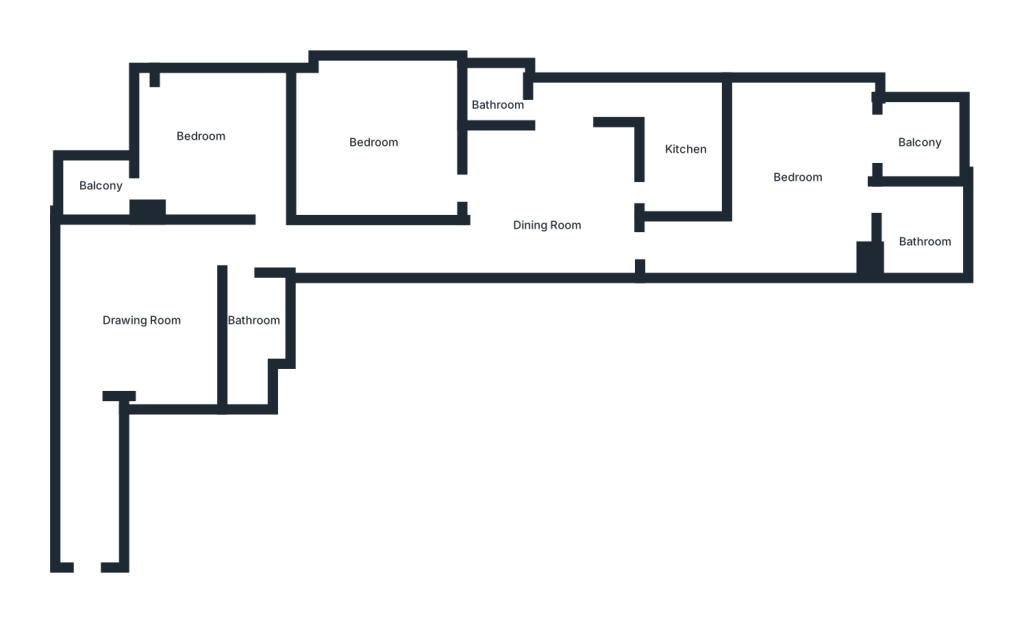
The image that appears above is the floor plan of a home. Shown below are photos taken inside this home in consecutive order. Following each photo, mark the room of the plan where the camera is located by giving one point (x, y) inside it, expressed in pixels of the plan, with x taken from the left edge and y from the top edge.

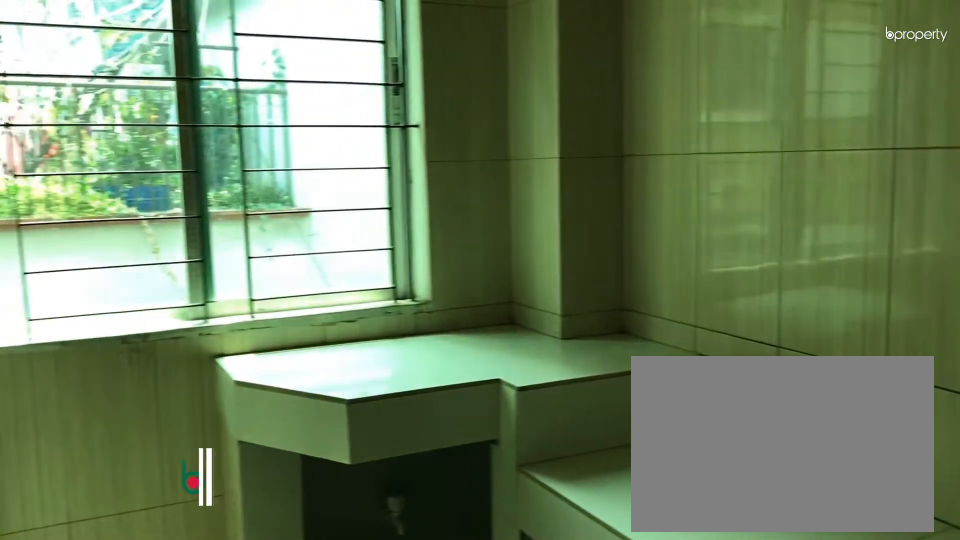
(684, 148)
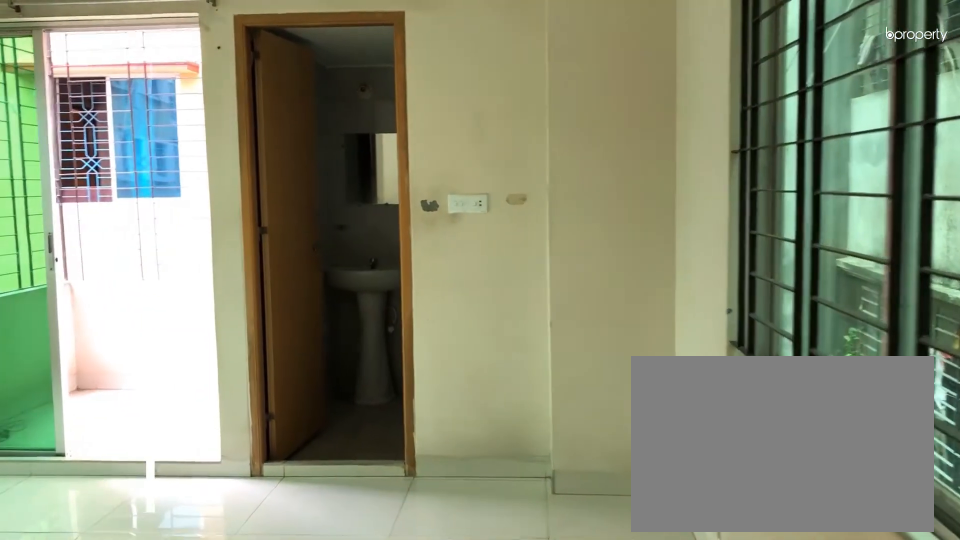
(815, 176)
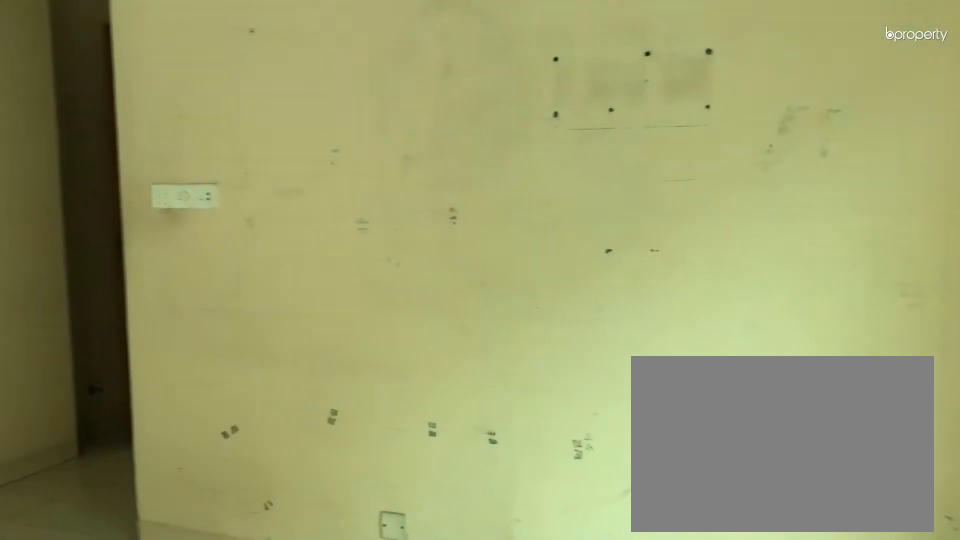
(815, 176)
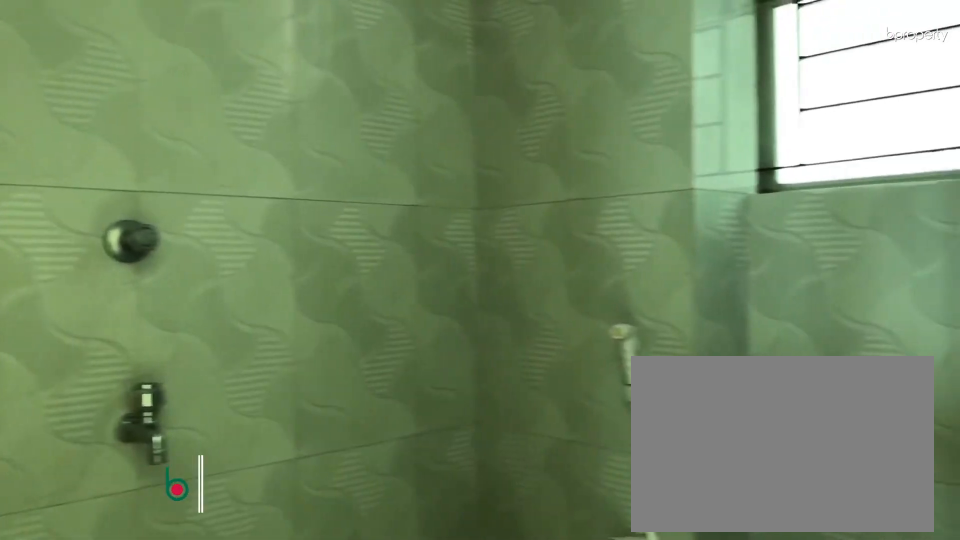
(922, 231)
